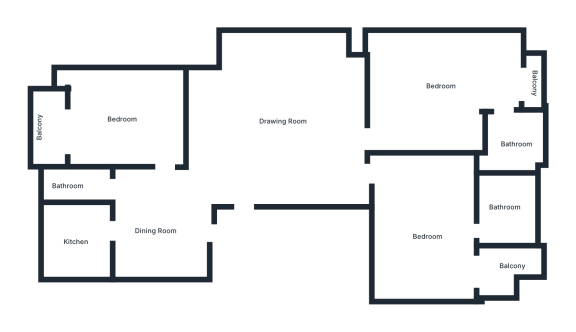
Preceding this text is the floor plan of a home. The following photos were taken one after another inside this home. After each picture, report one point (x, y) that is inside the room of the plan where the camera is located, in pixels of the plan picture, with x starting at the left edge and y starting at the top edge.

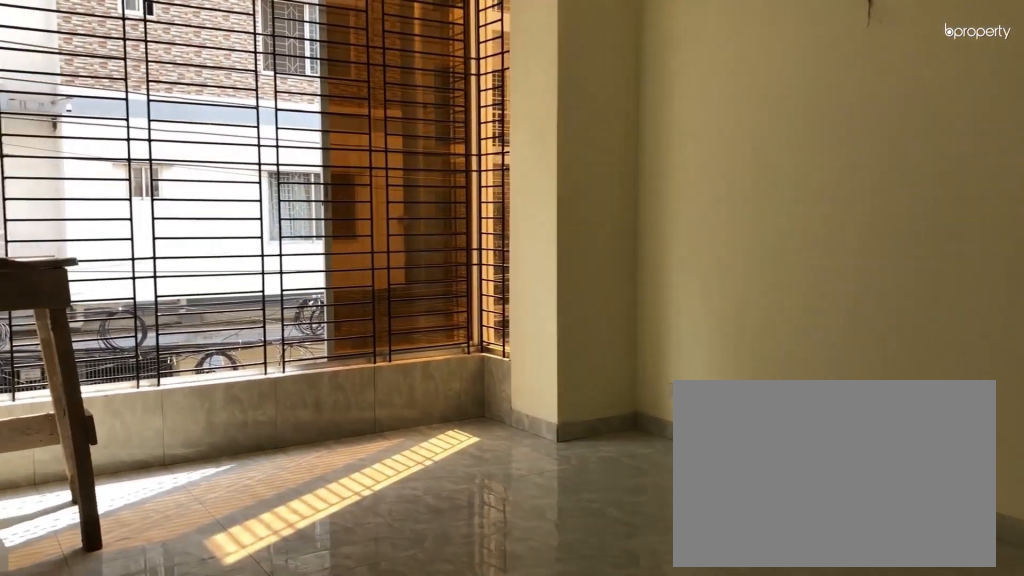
(287, 117)
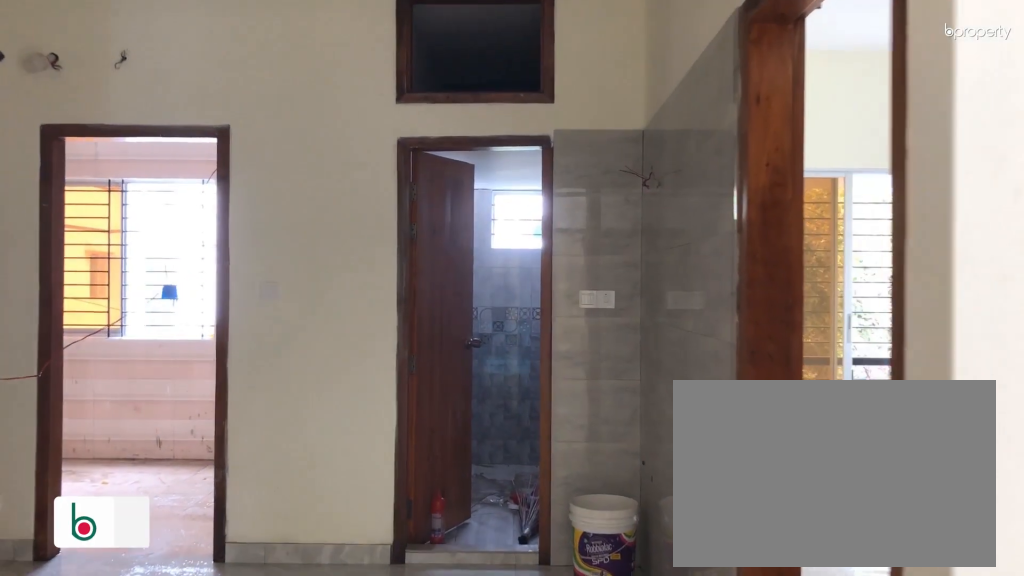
(159, 229)
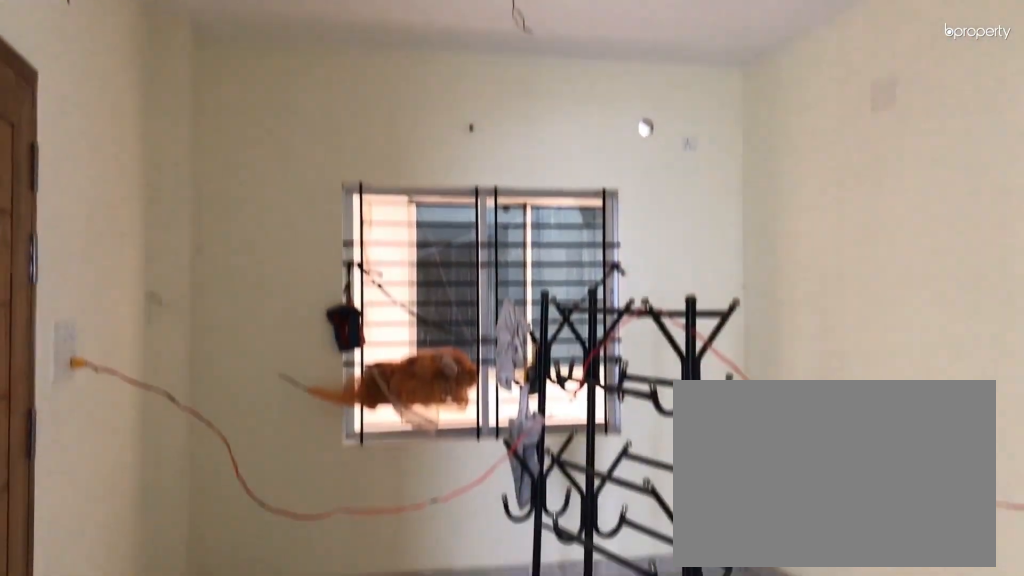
(159, 229)
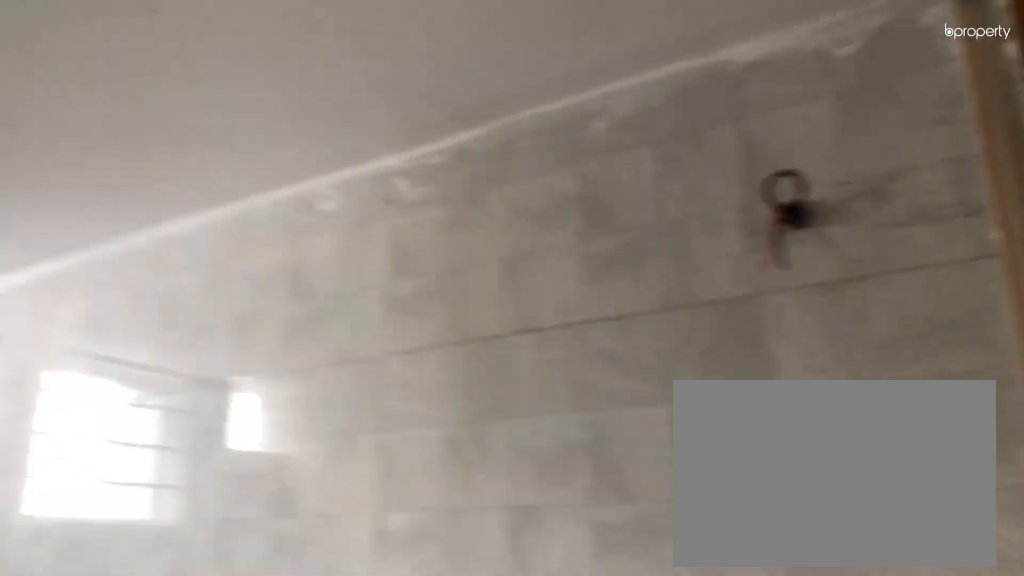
(74, 184)
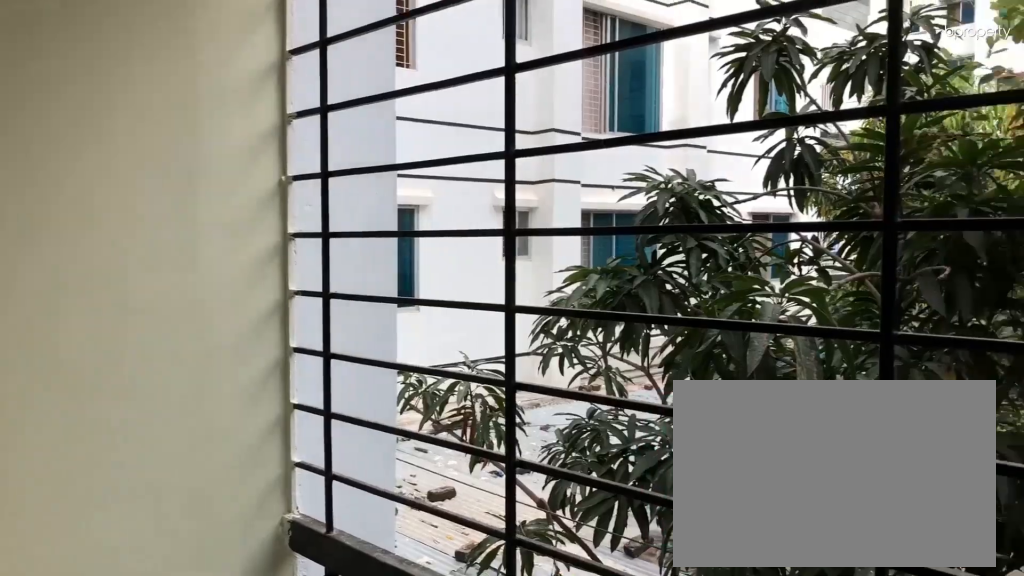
(48, 128)
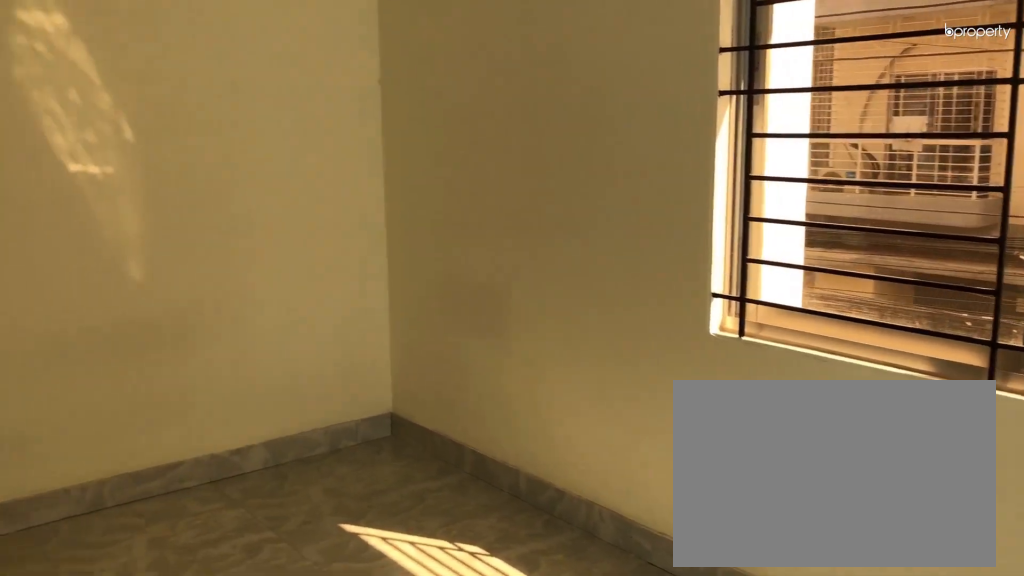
(438, 86)
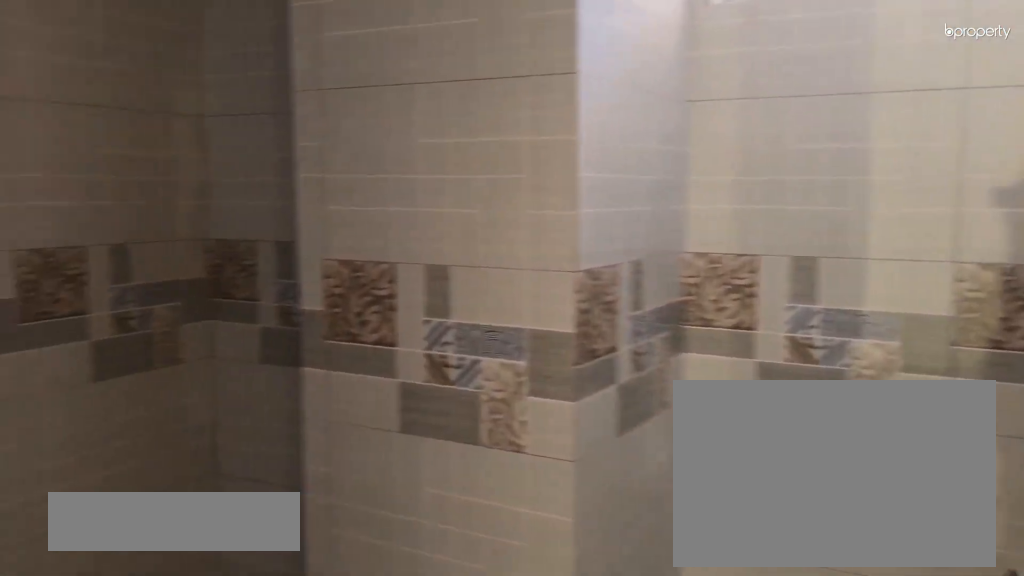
(502, 205)
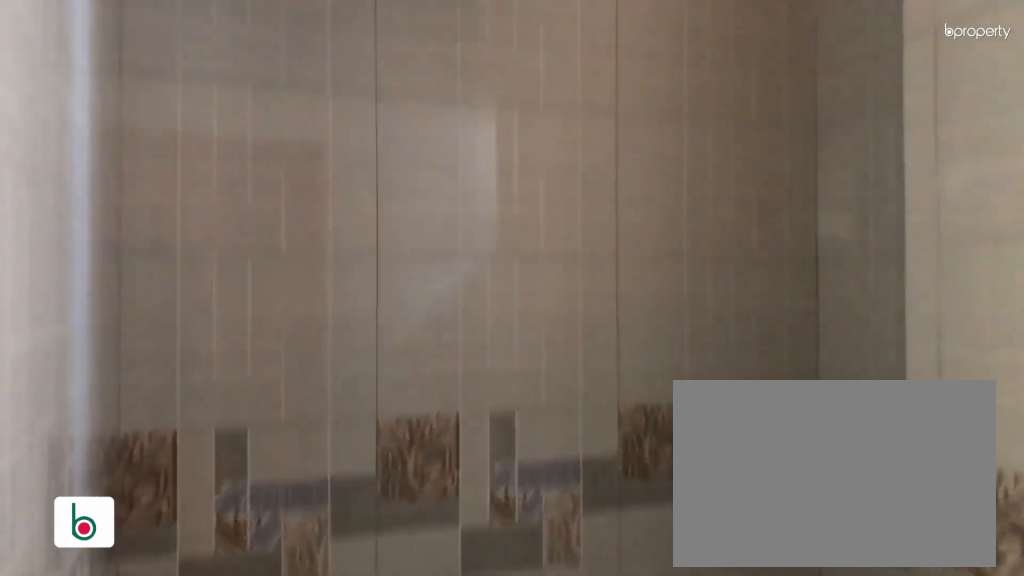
(502, 205)
